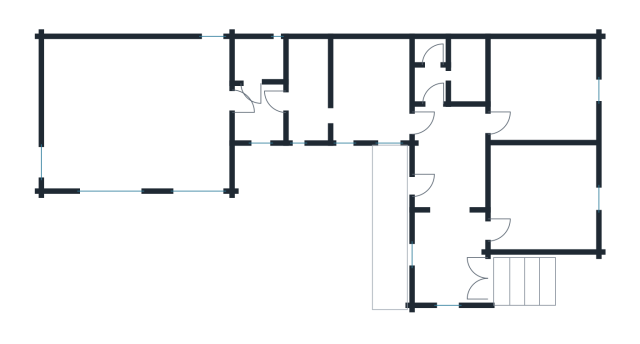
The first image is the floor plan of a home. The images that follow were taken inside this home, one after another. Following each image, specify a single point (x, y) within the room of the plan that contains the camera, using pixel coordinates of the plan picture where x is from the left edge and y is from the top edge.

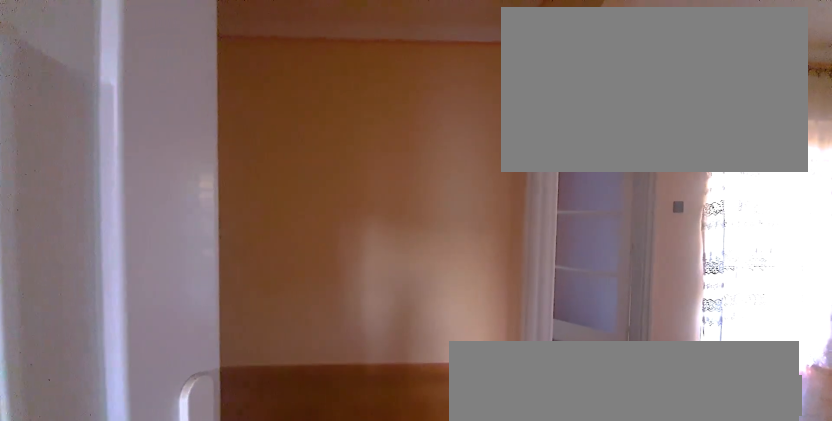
(450, 213)
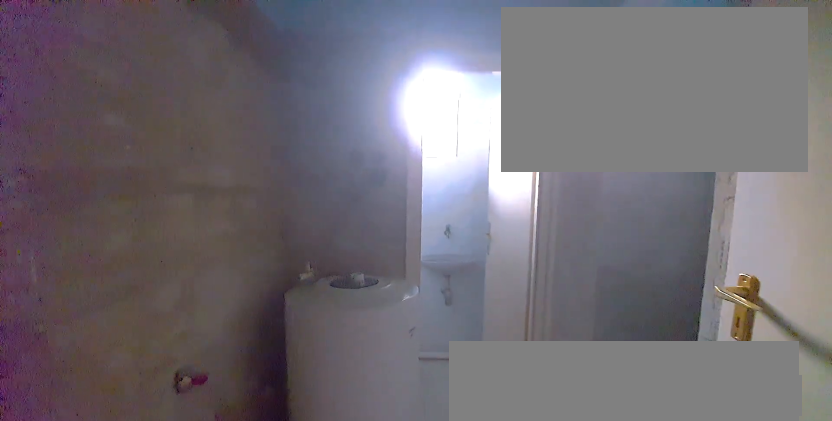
(446, 74)
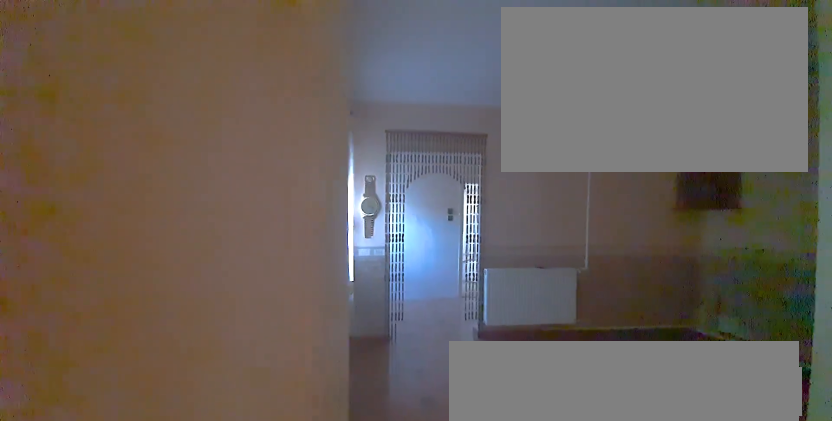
(371, 90)
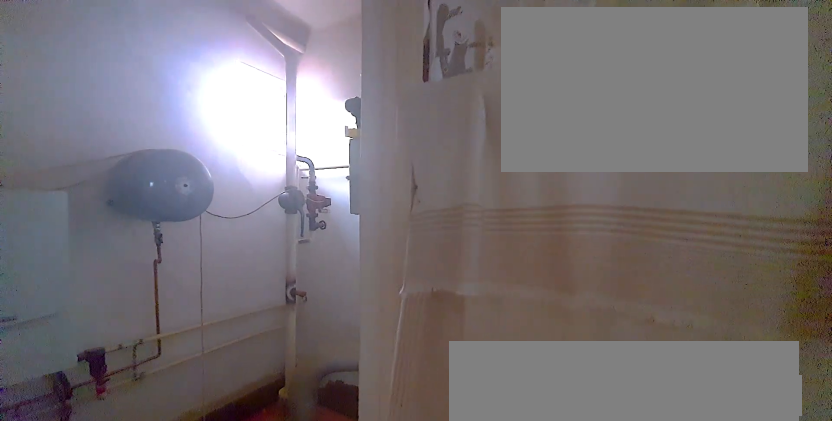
(257, 63)
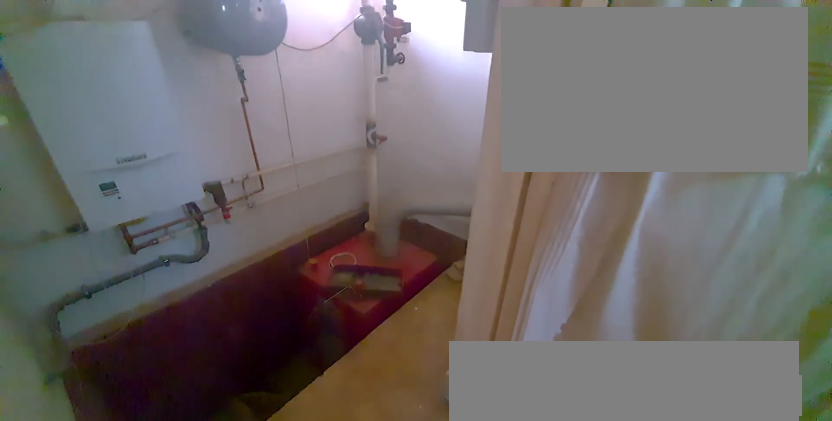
(257, 63)
